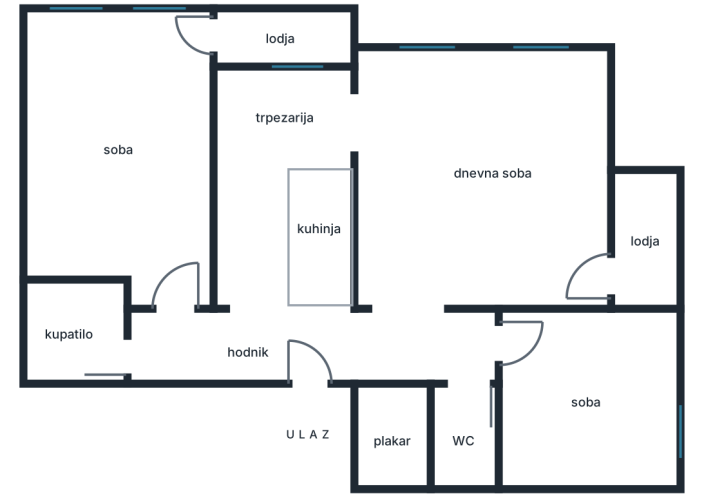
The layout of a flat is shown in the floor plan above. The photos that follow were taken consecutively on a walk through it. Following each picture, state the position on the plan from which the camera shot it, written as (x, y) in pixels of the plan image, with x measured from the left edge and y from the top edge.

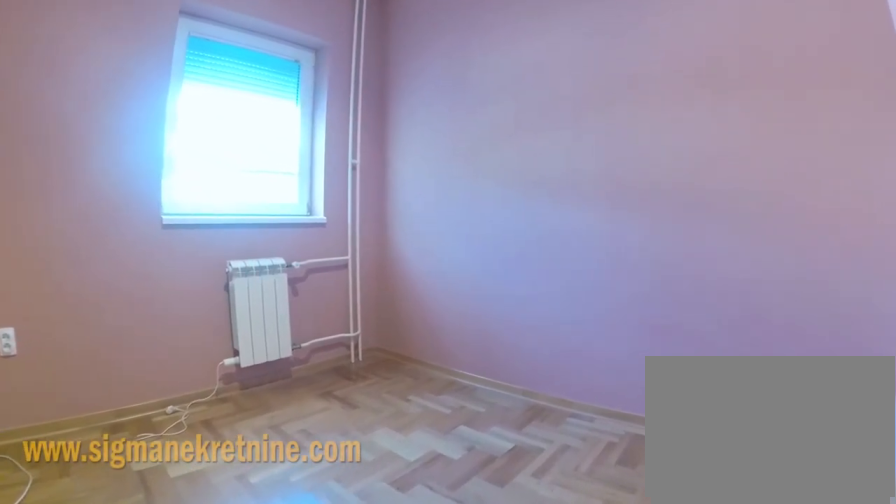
(537, 392)
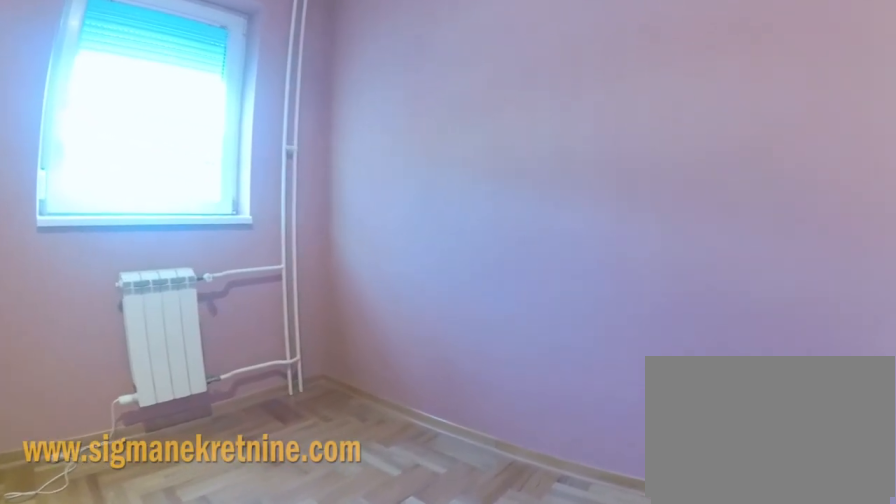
(549, 411)
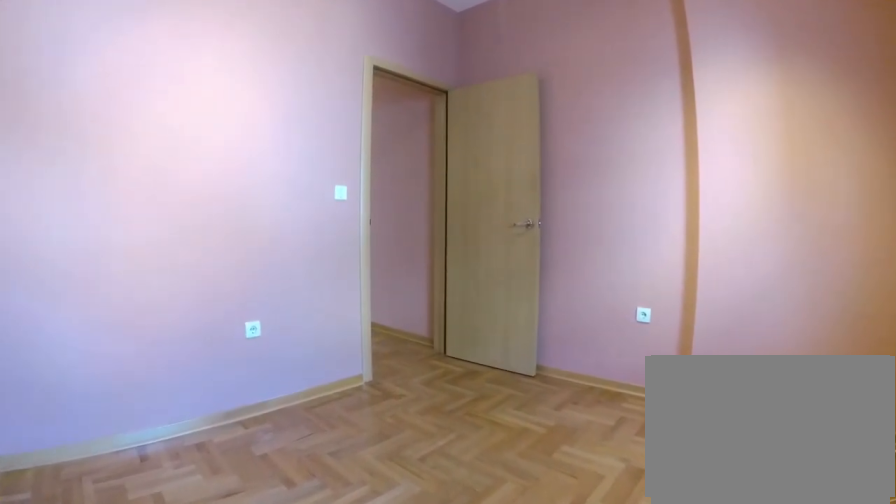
(647, 452)
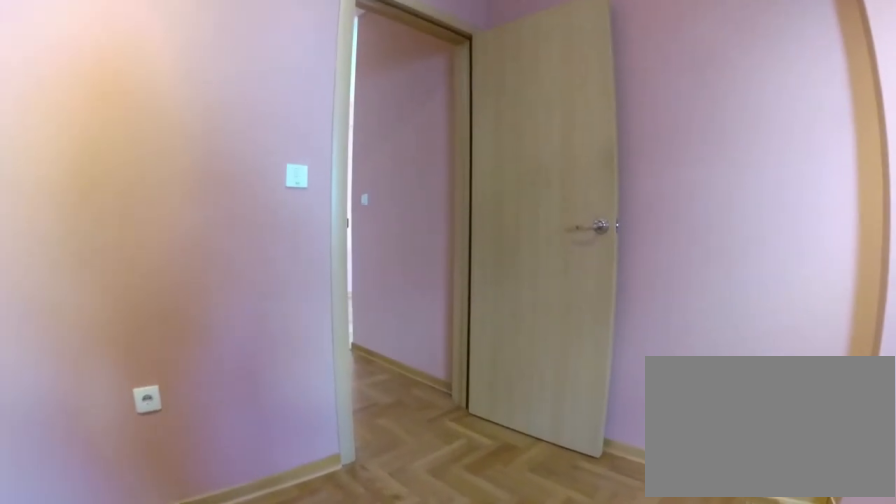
(586, 405)
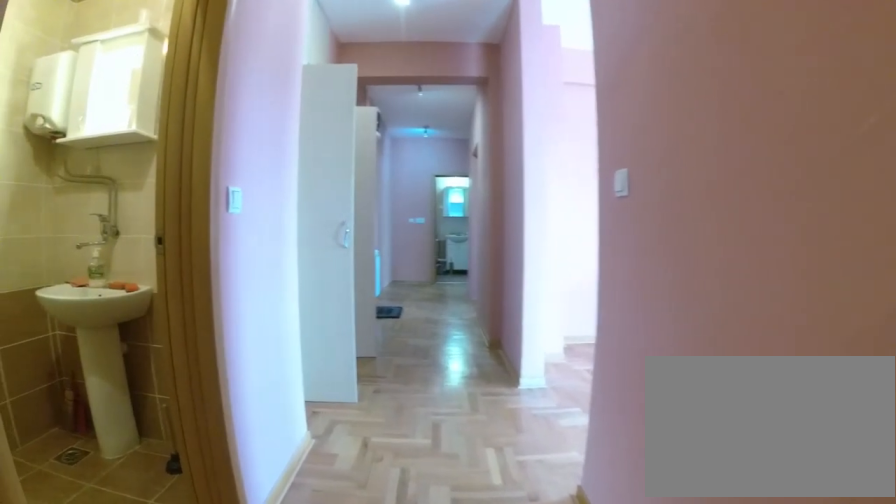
(513, 347)
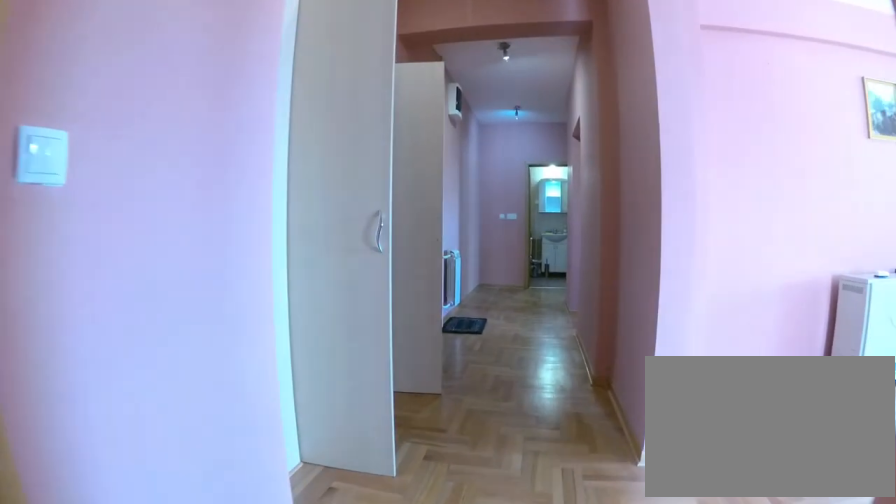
(455, 344)
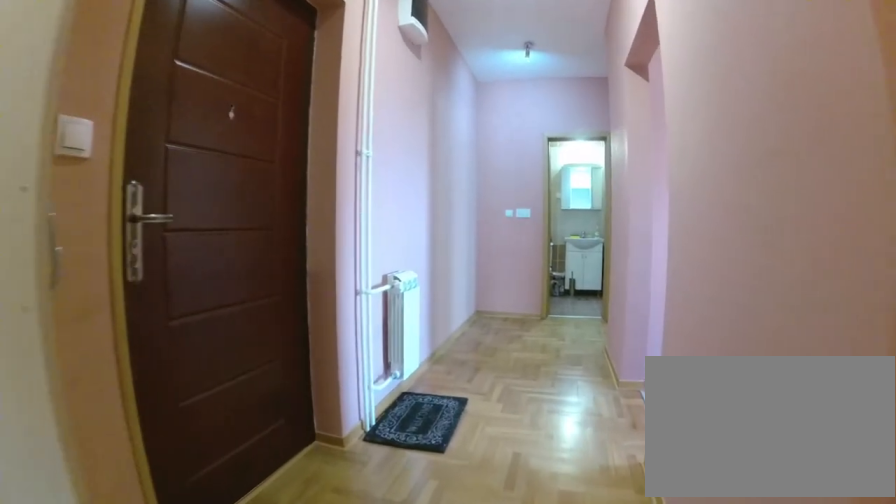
(394, 345)
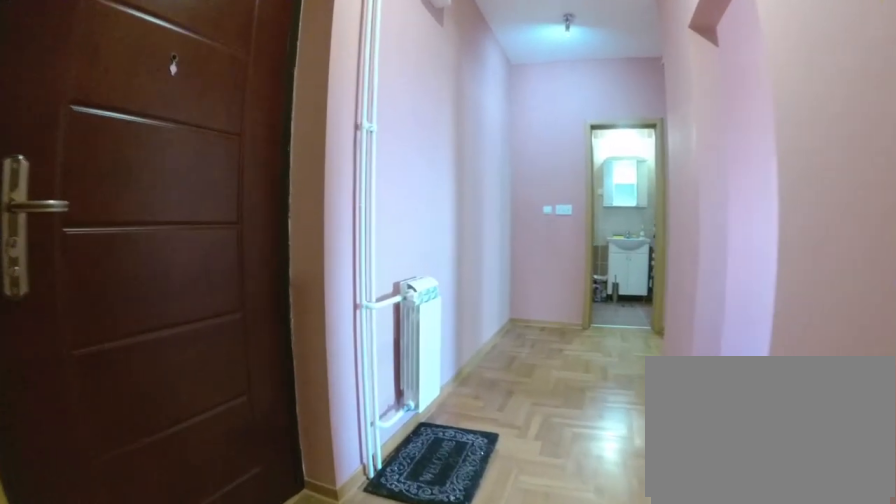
(362, 349)
